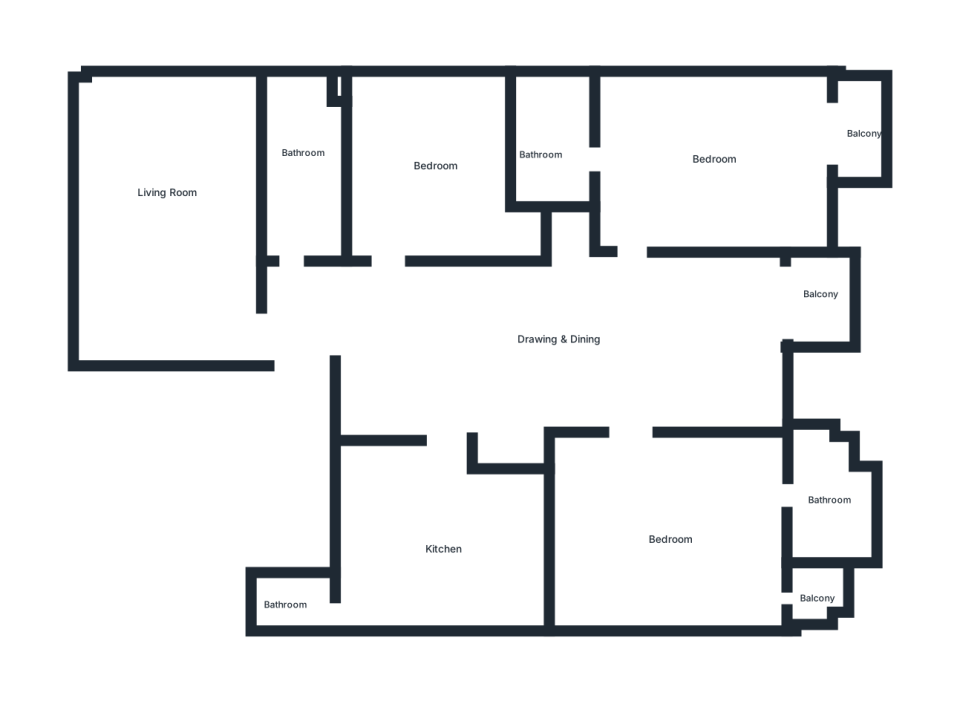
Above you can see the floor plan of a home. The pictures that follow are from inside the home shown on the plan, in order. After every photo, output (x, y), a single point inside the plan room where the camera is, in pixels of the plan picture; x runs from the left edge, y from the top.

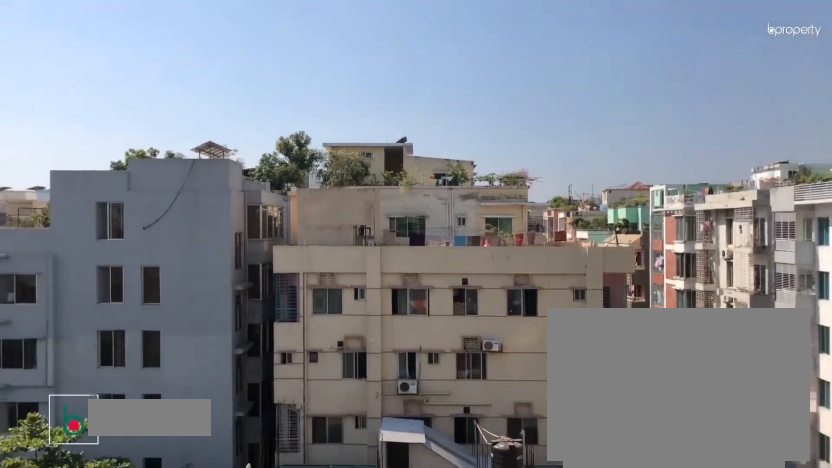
(820, 301)
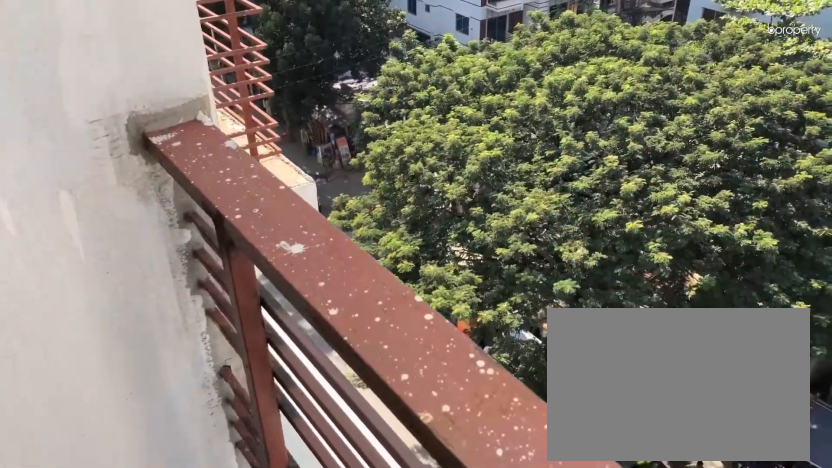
(820, 301)
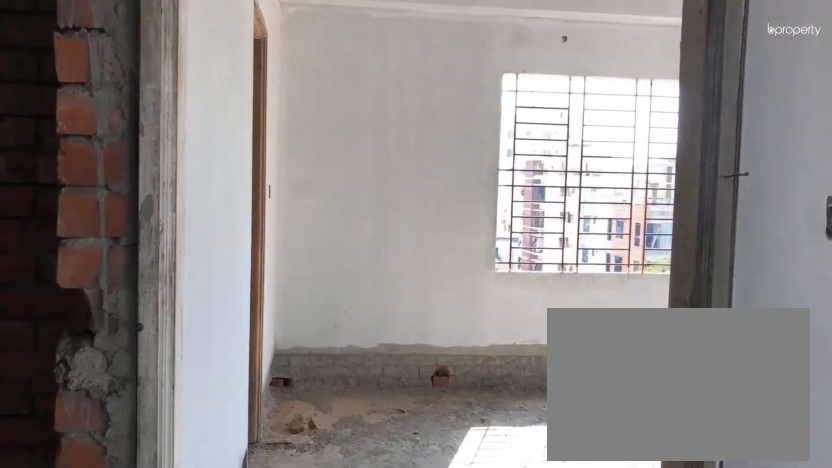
(627, 267)
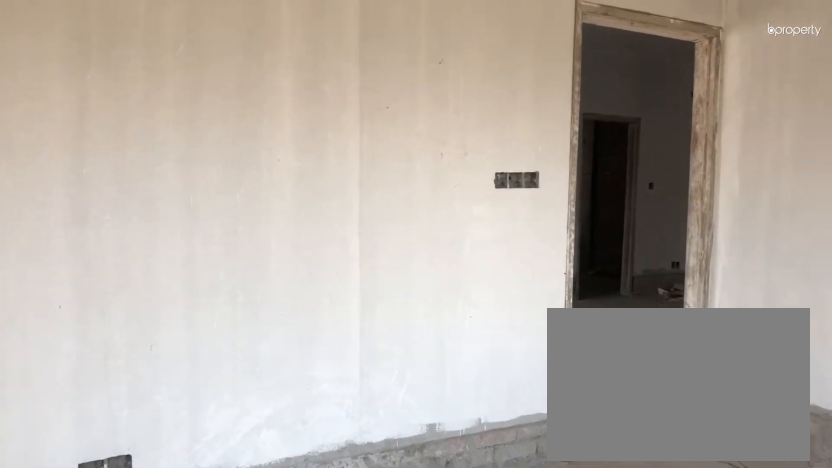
(704, 156)
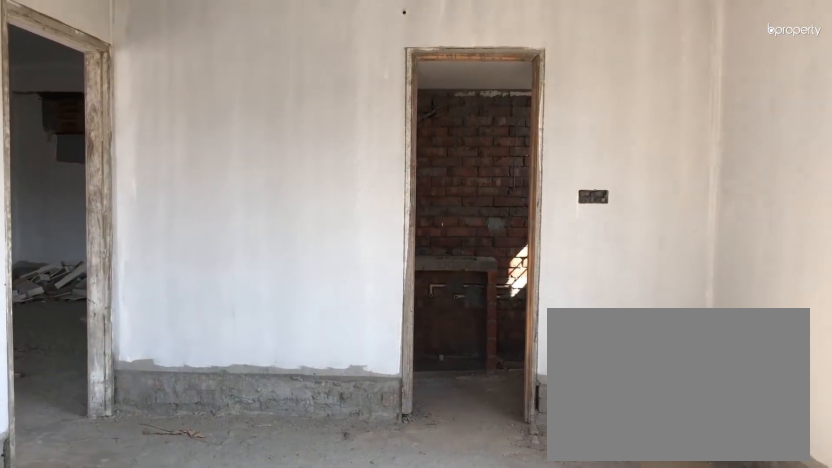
(704, 156)
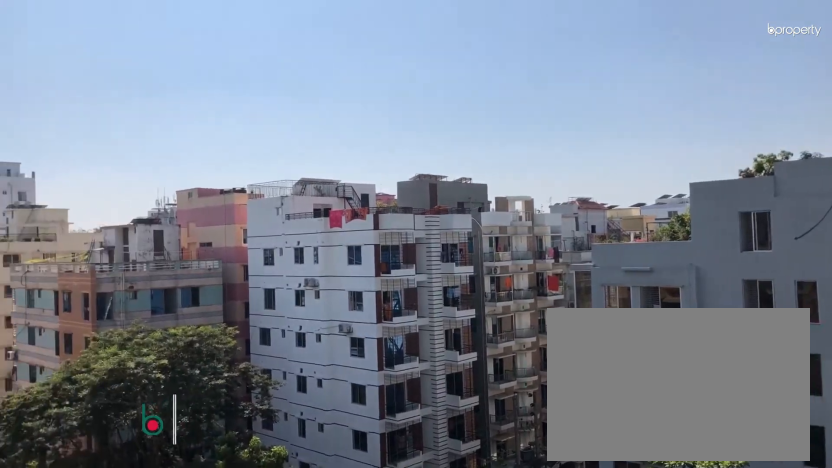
(862, 129)
